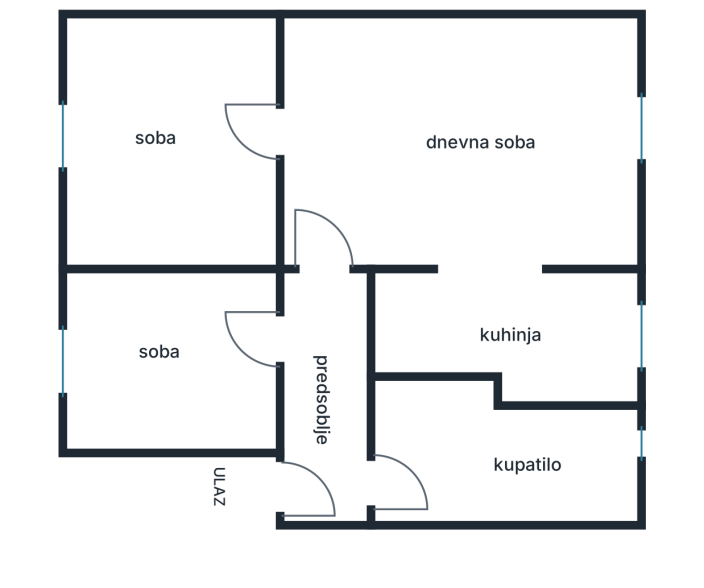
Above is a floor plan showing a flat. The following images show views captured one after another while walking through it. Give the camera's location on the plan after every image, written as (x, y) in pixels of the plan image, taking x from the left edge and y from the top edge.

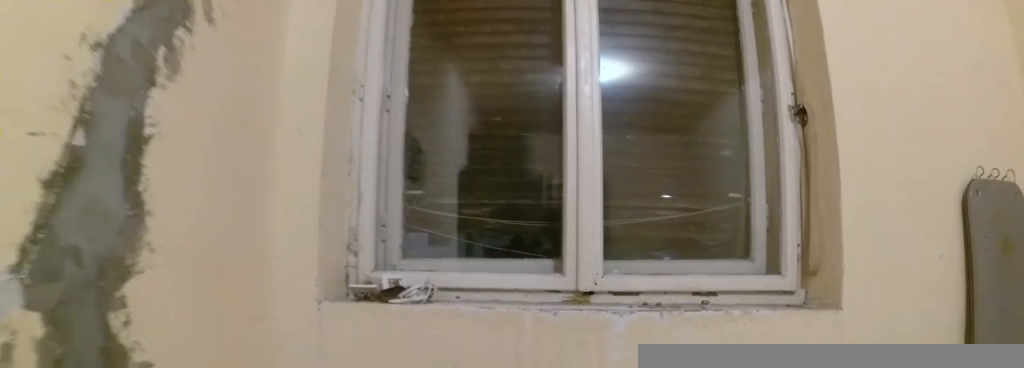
(153, 149)
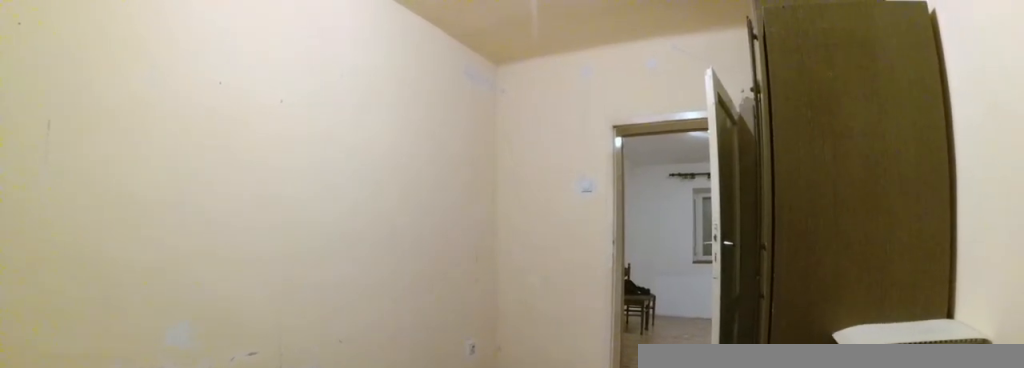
(67, 149)
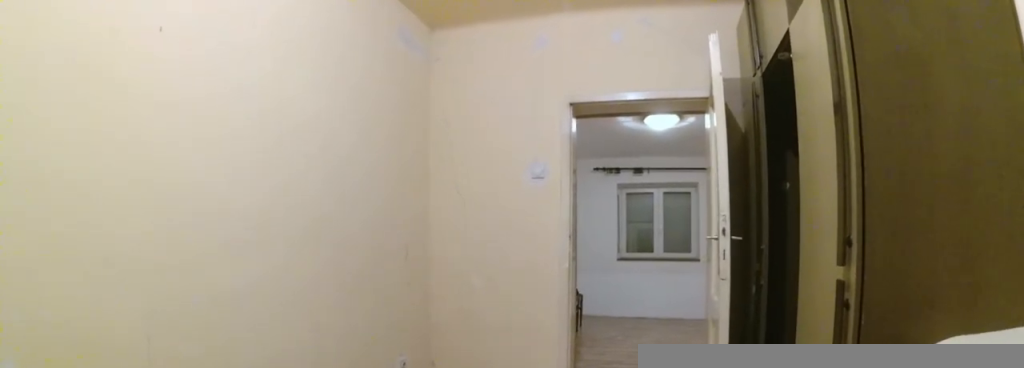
(103, 148)
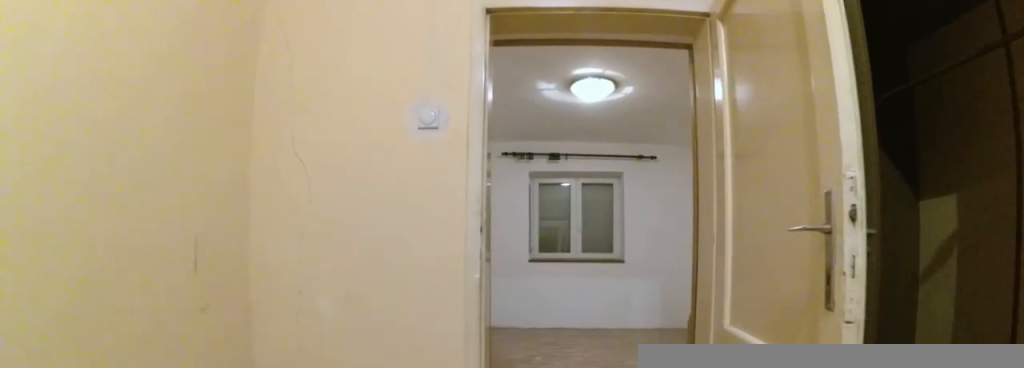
(170, 147)
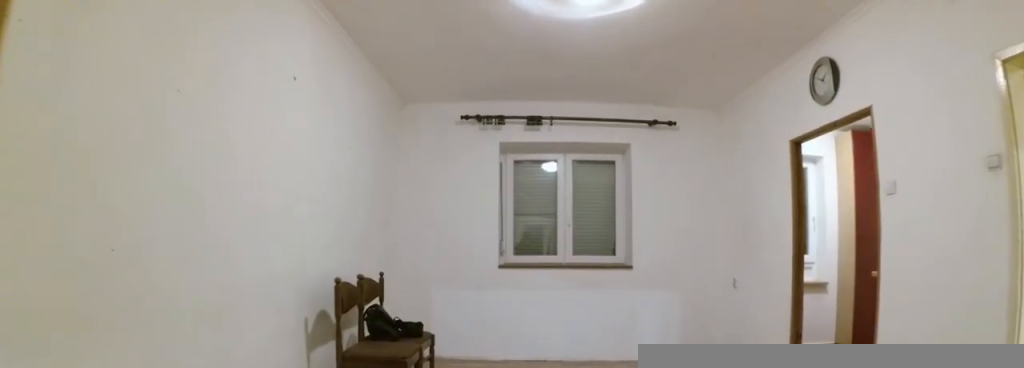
(256, 146)
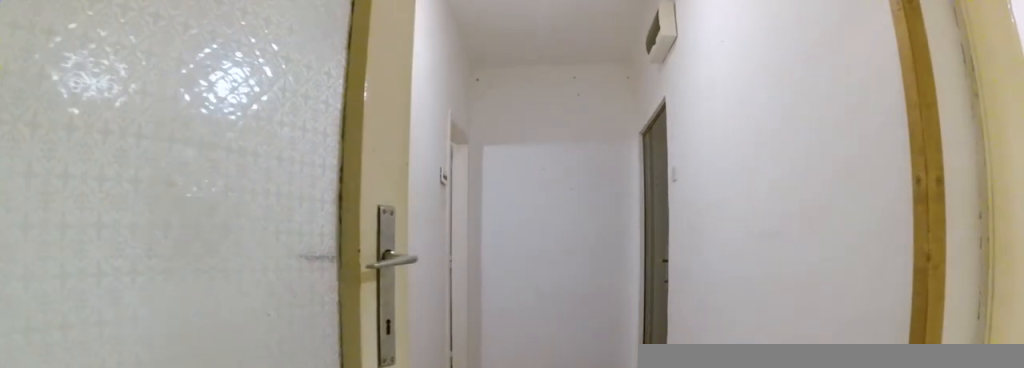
(322, 265)
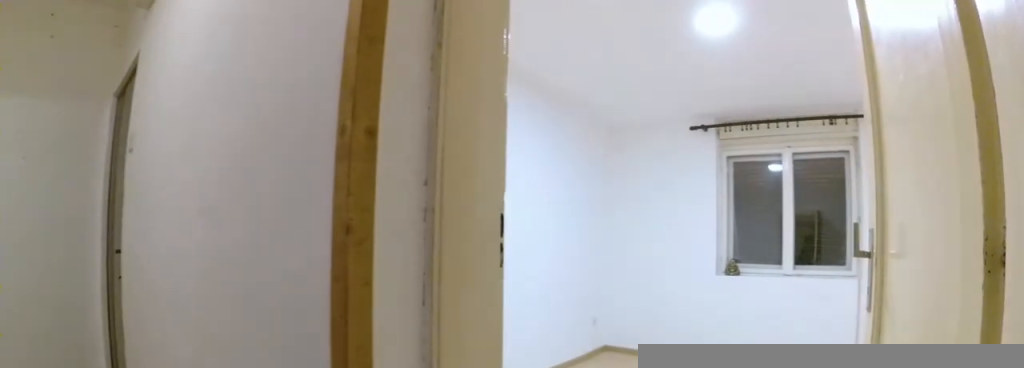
(339, 319)
